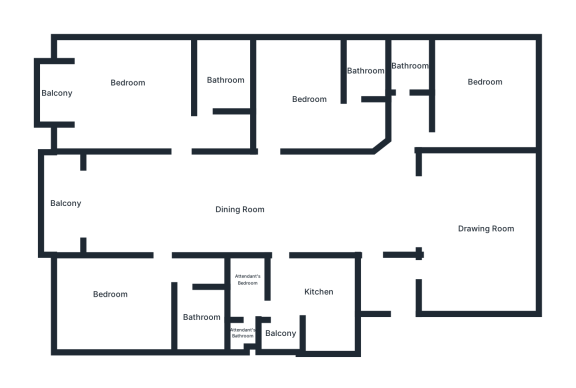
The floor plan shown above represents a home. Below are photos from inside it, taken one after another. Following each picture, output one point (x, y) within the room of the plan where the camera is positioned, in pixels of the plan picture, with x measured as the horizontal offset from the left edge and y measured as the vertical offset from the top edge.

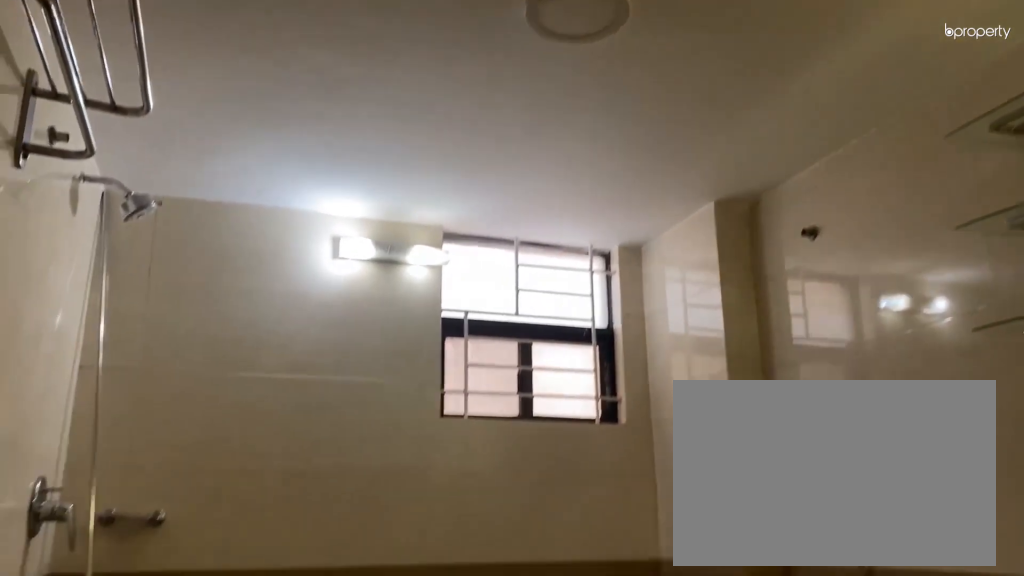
(219, 80)
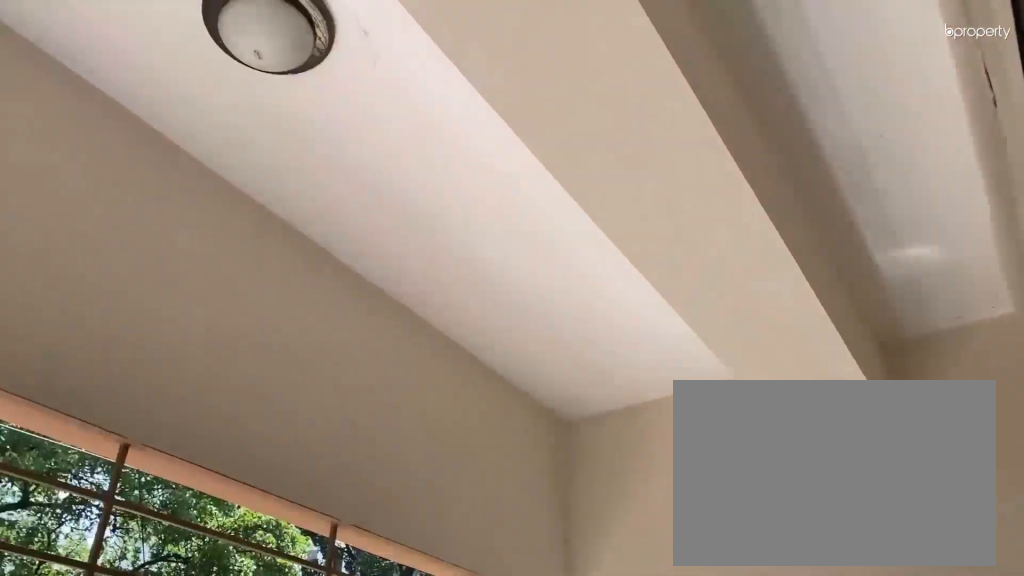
(52, 201)
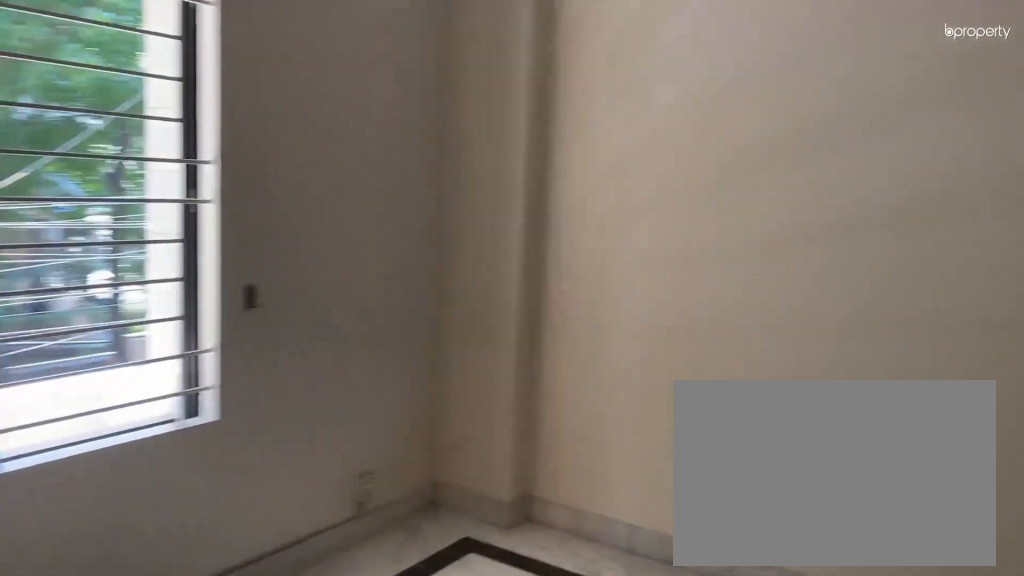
(113, 302)
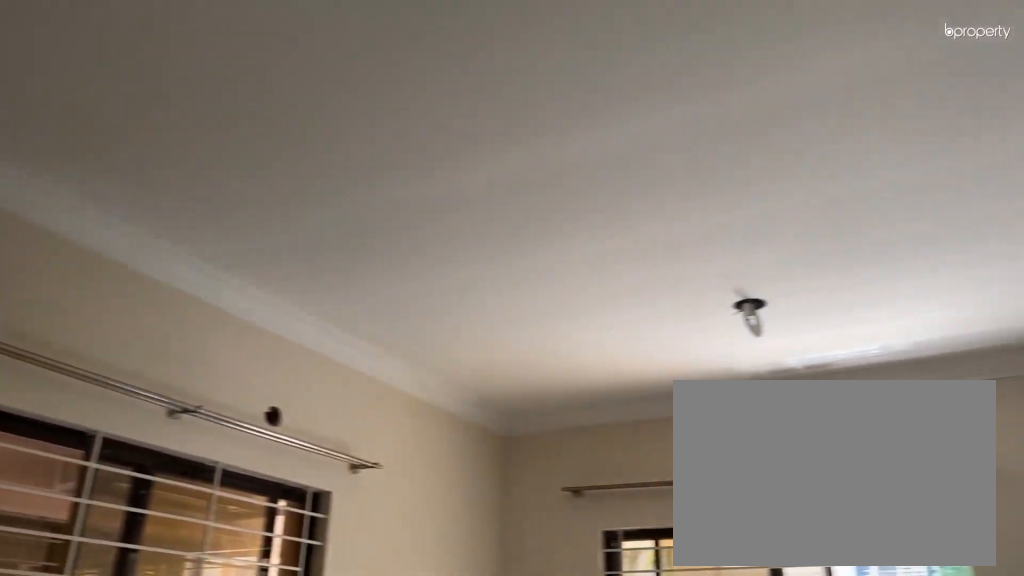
(120, 297)
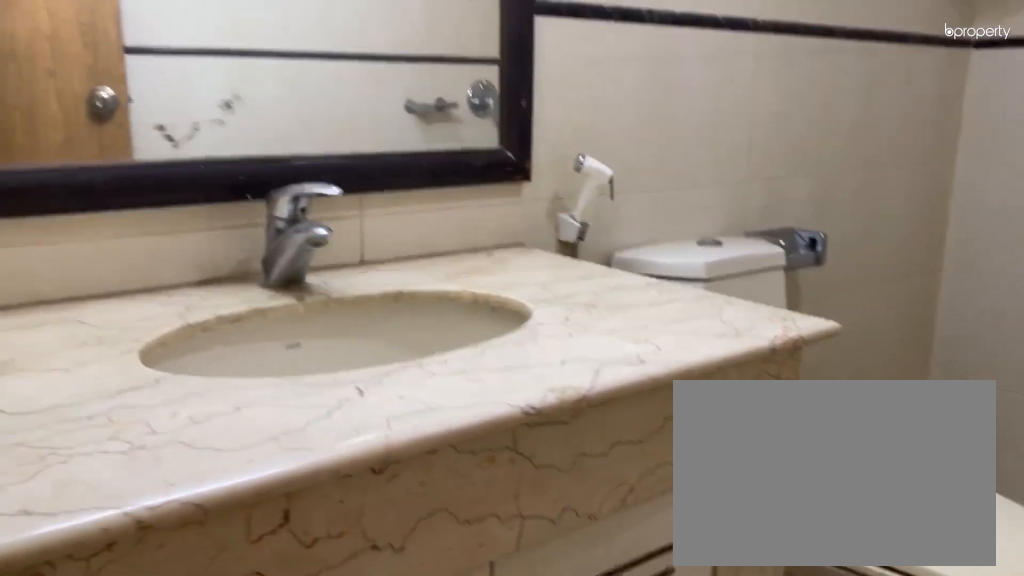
(199, 318)
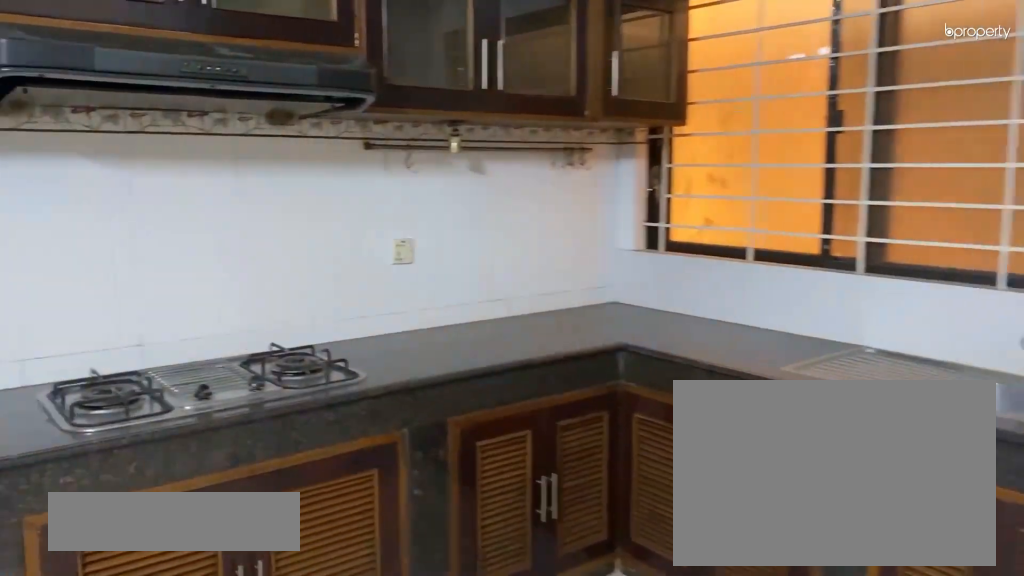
(320, 303)
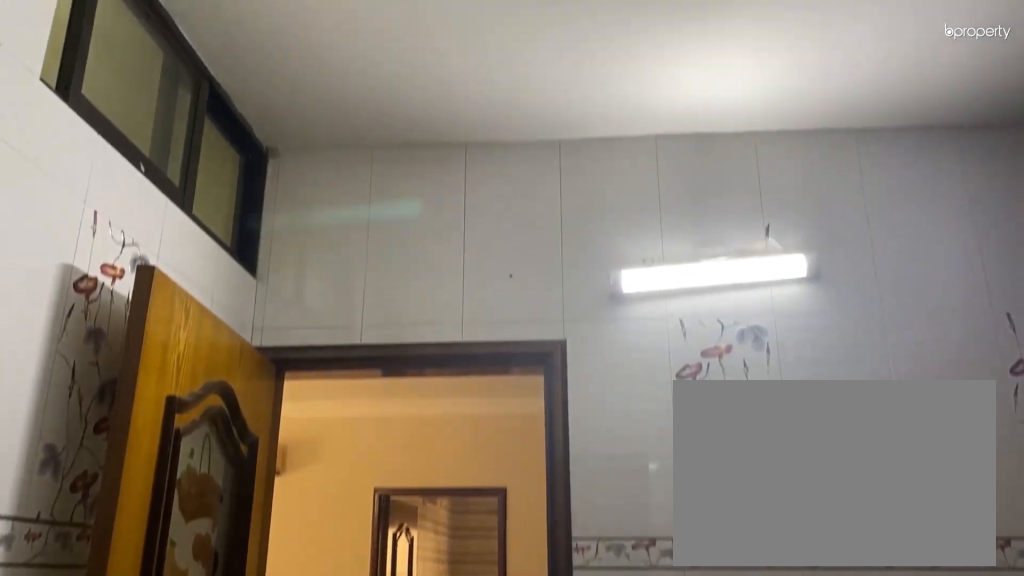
(320, 303)
